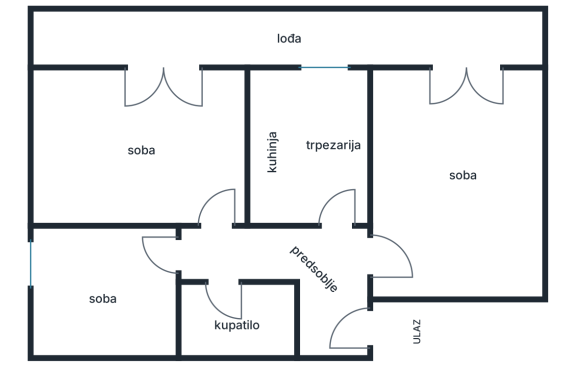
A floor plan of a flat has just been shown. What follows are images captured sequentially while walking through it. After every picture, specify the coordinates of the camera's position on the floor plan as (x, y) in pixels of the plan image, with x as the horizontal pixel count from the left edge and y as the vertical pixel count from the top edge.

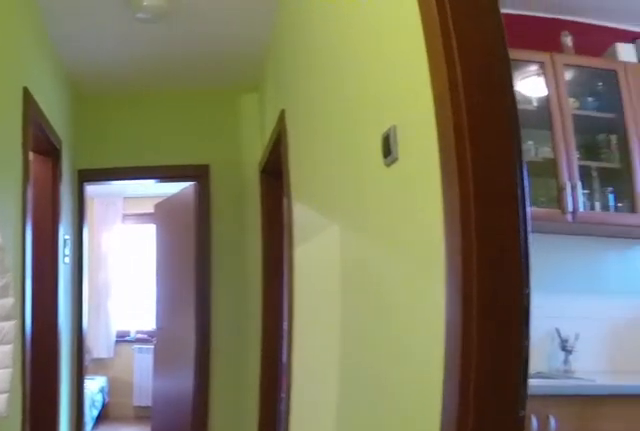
(364, 253)
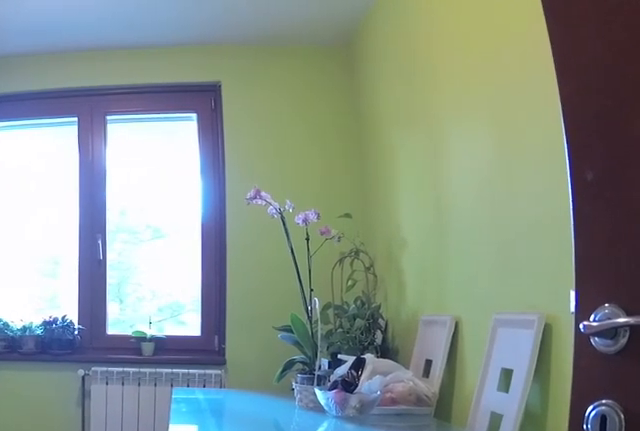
(353, 256)
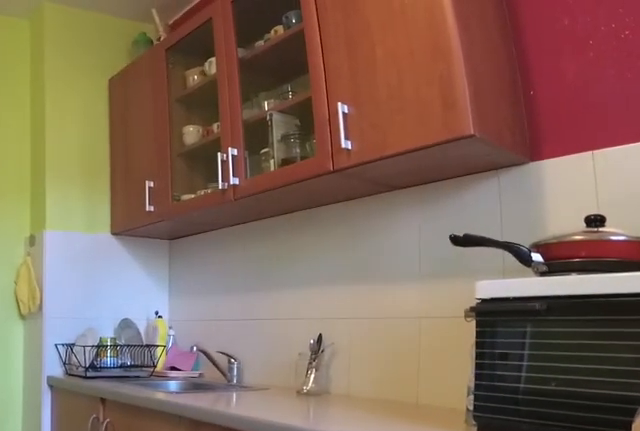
(340, 90)
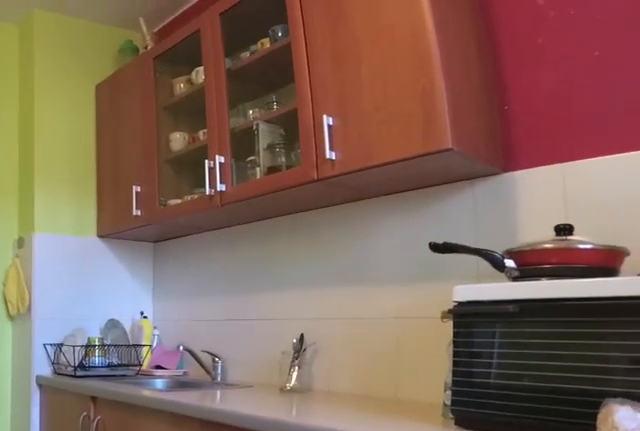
(338, 90)
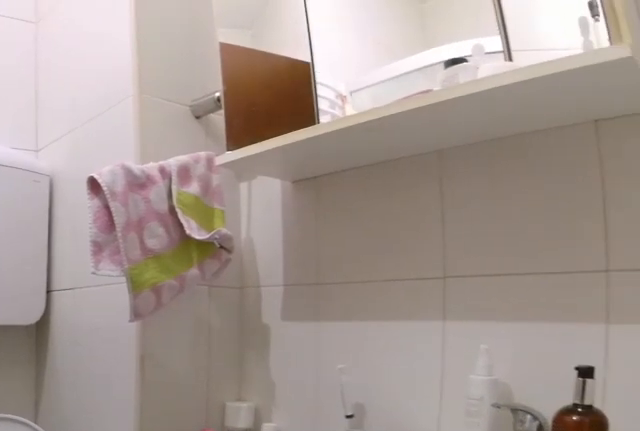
(226, 266)
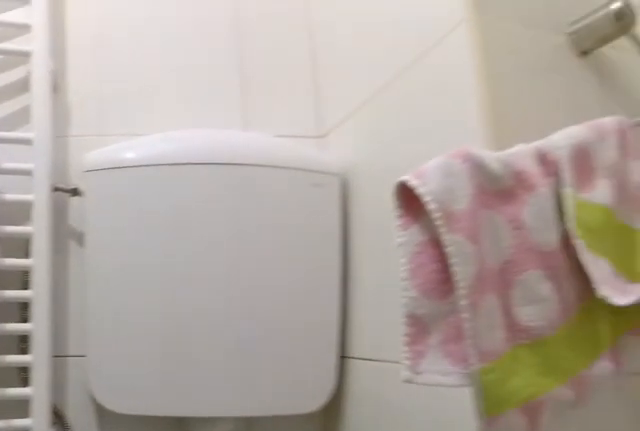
(226, 266)
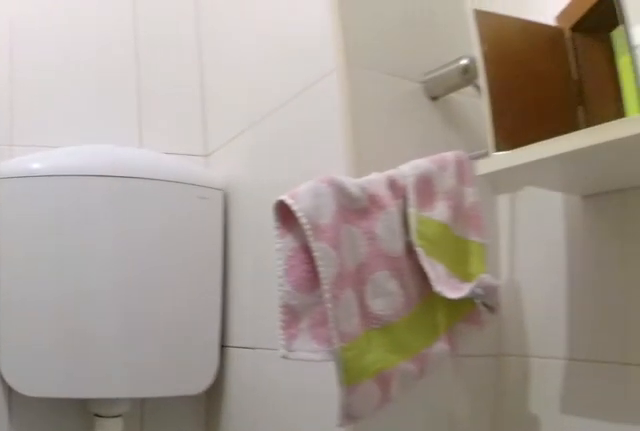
(226, 266)
